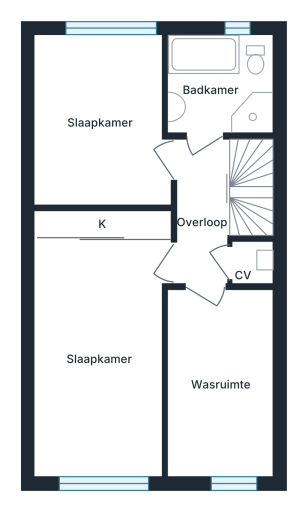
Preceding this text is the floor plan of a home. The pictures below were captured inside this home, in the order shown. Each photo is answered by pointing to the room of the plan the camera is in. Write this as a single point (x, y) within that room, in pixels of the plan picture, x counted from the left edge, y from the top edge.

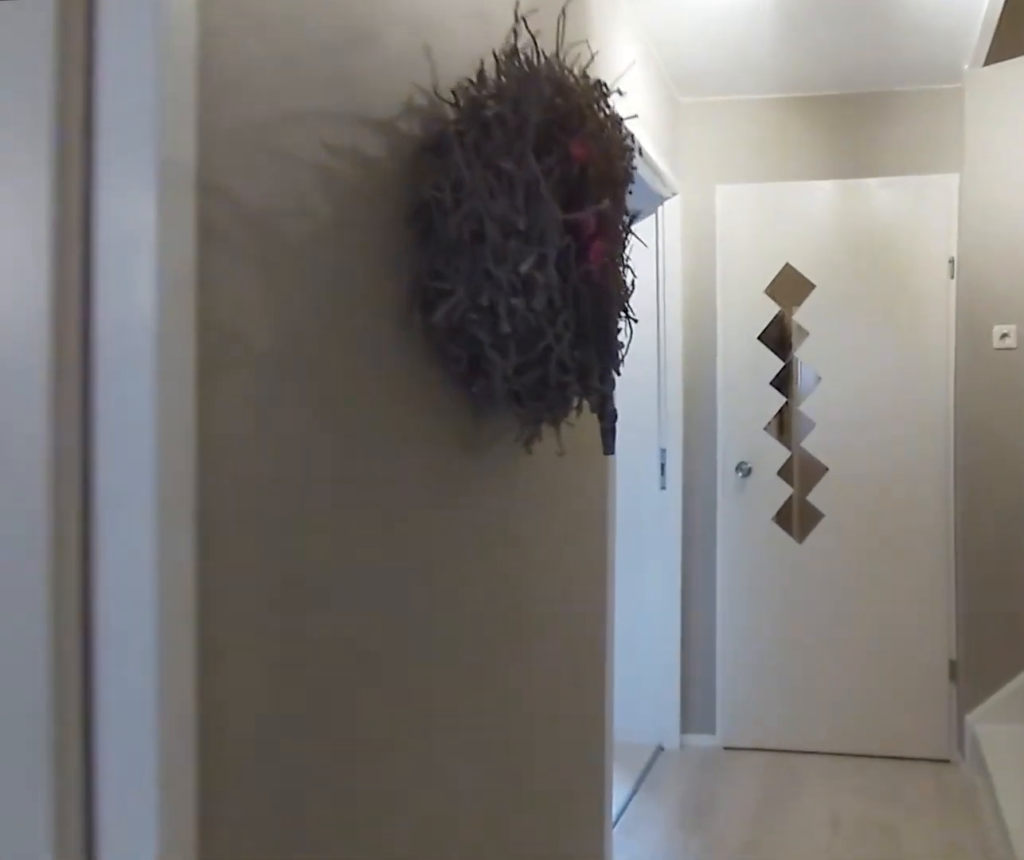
(202, 211)
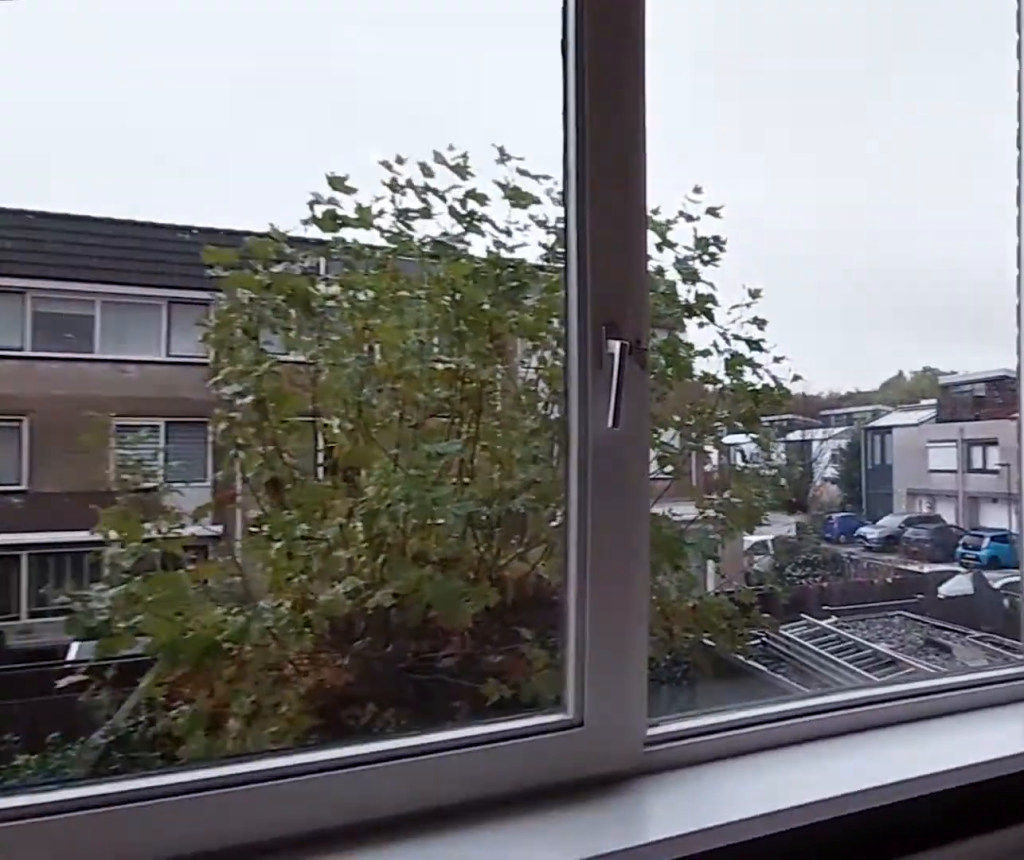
(100, 116)
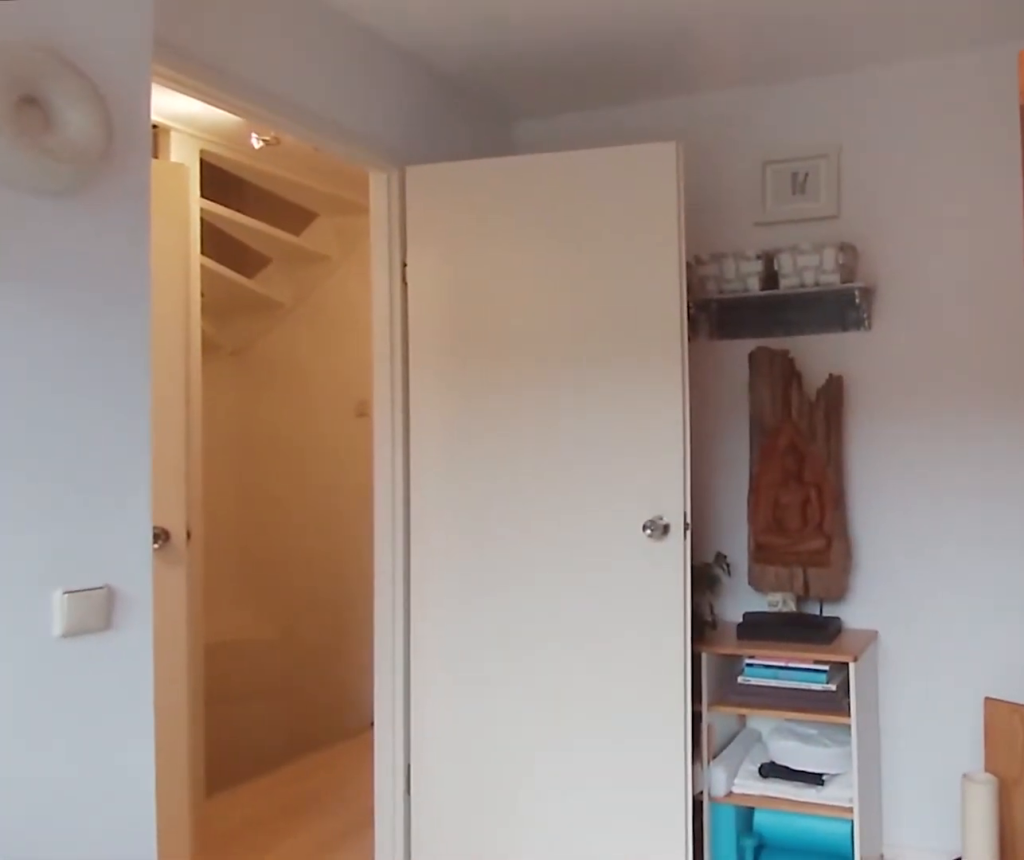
(100, 116)
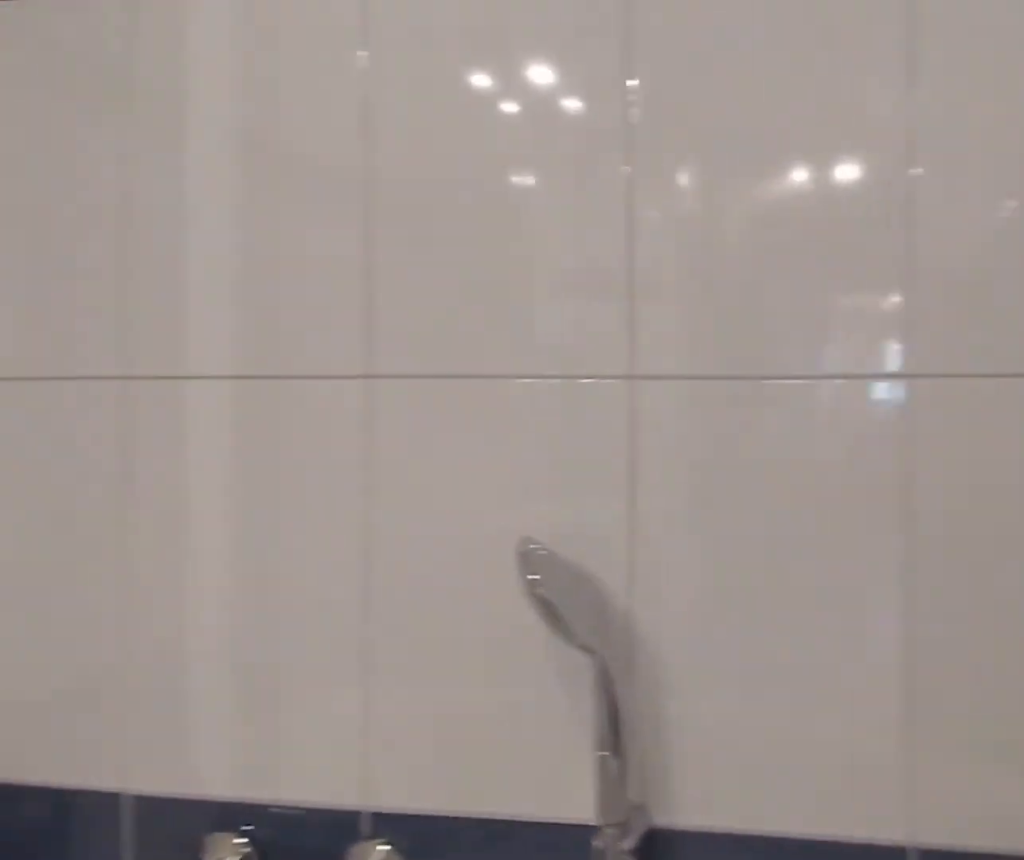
(221, 83)
